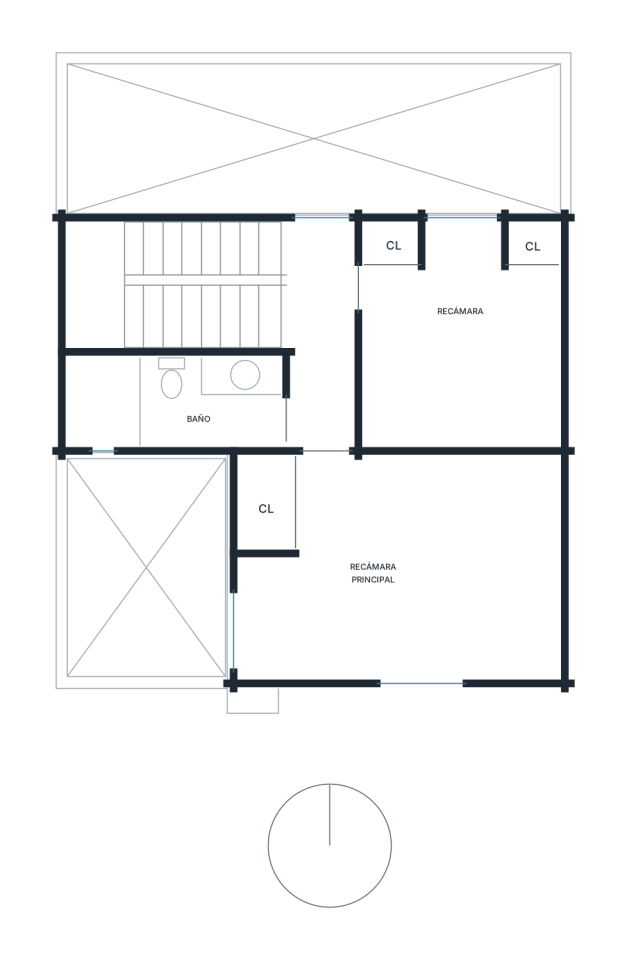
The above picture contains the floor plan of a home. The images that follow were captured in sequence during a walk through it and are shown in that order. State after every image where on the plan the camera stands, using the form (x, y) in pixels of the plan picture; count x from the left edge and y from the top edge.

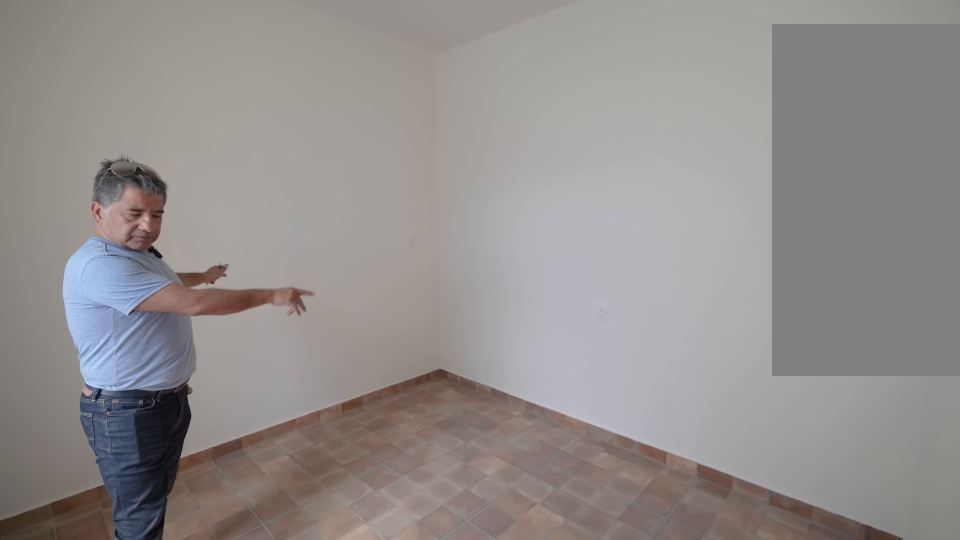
(388, 296)
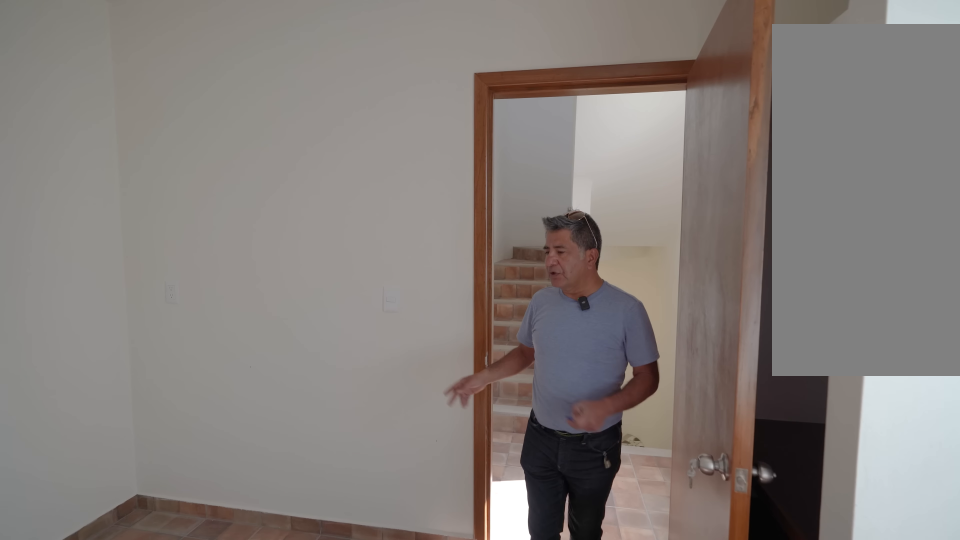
(464, 359)
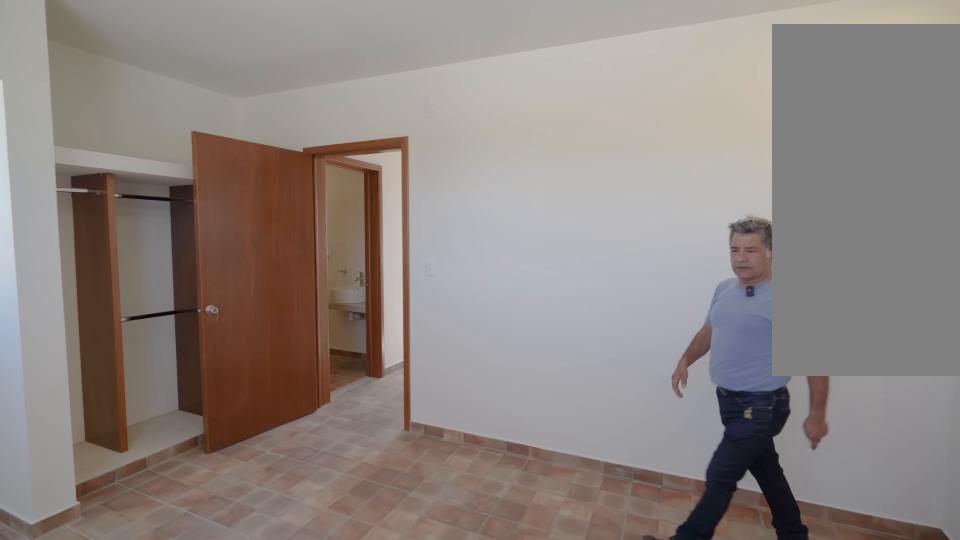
(440, 582)
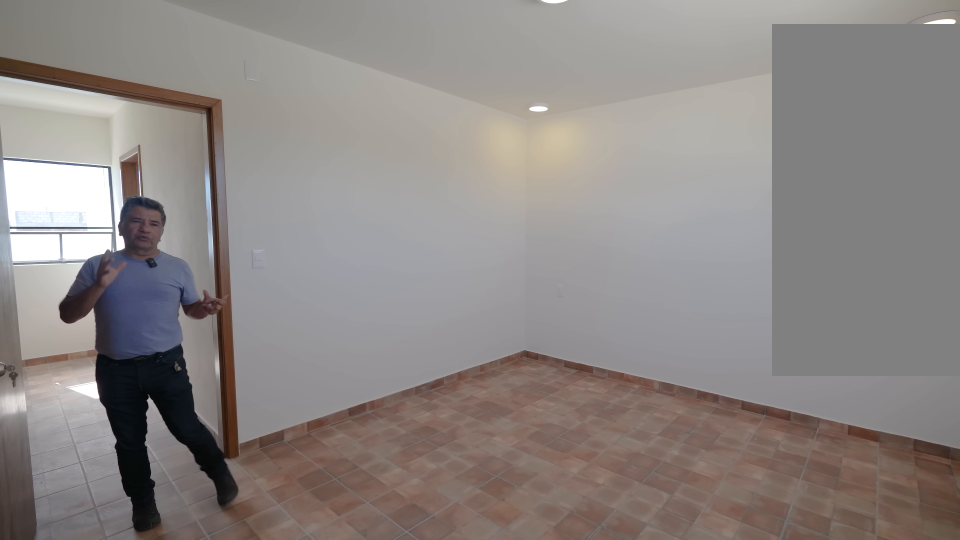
(327, 558)
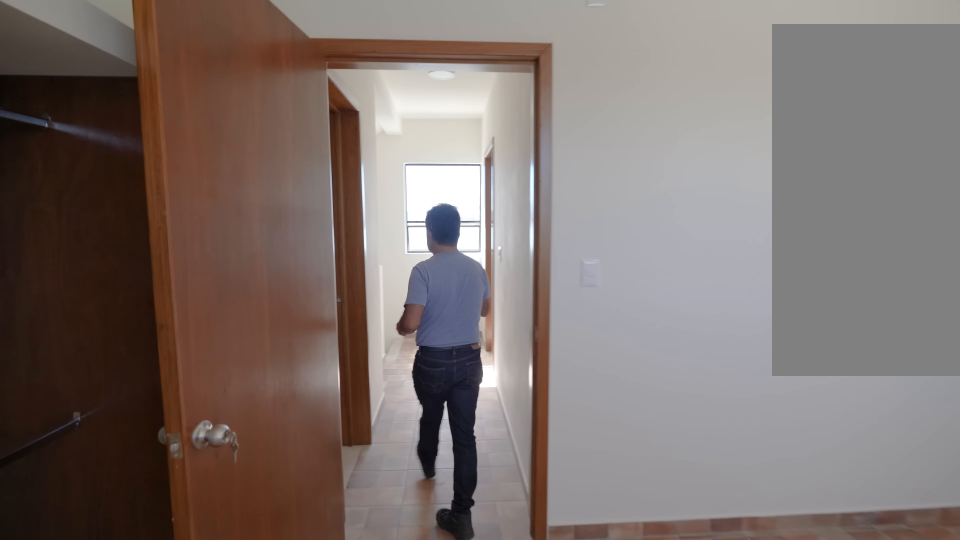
(328, 559)
